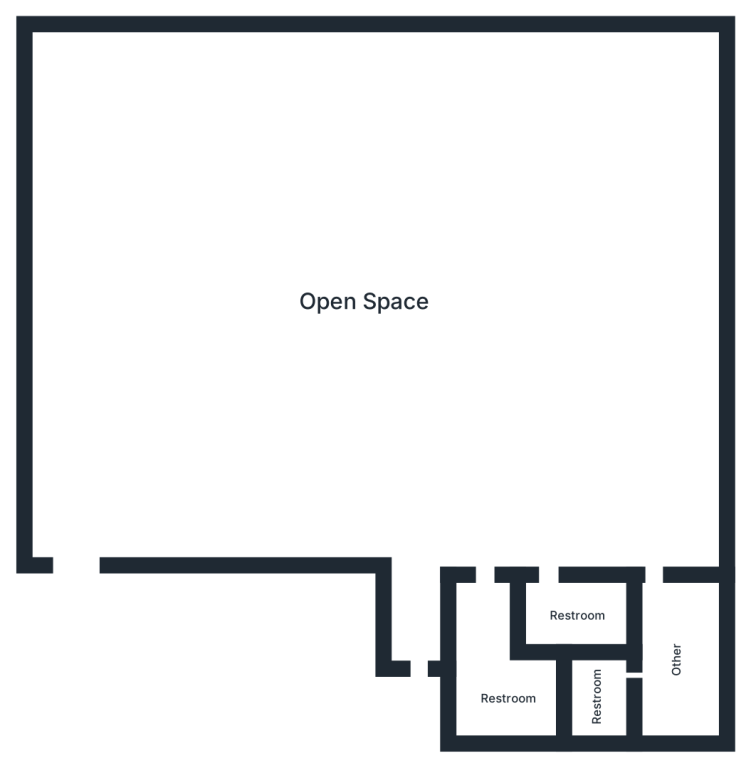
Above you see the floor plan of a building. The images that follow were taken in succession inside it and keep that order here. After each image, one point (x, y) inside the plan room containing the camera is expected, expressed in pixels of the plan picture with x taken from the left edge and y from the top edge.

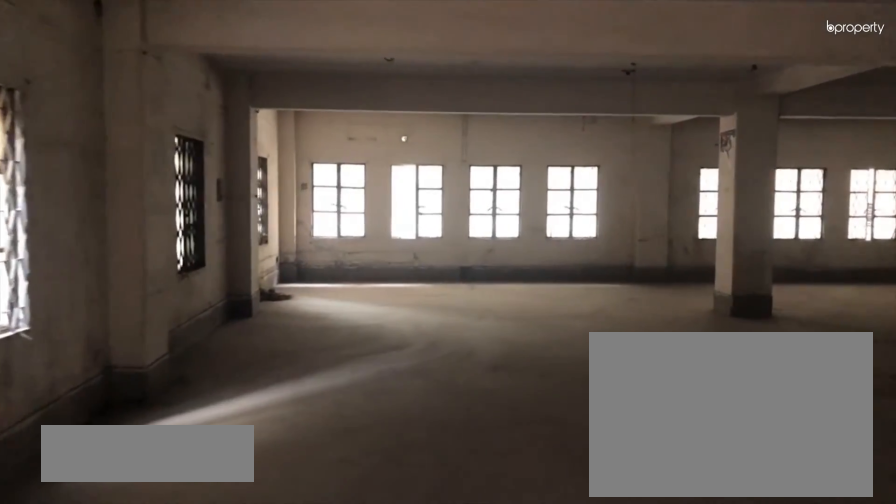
(371, 308)
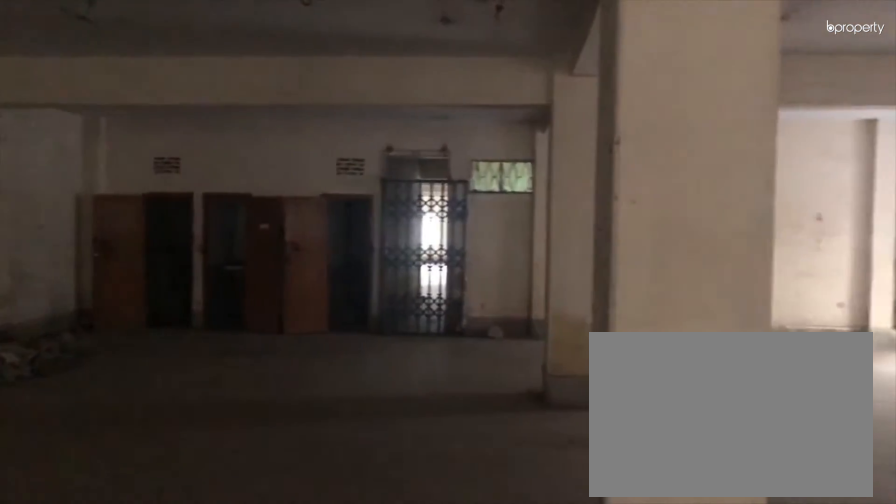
(371, 308)
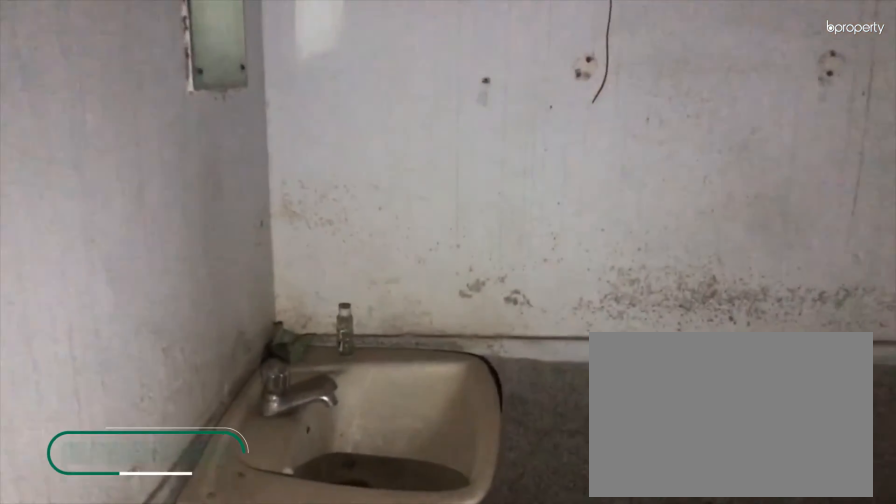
(582, 617)
